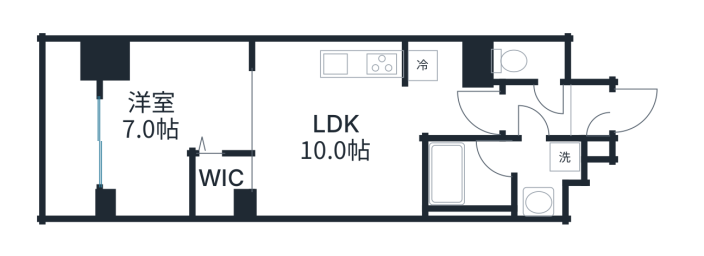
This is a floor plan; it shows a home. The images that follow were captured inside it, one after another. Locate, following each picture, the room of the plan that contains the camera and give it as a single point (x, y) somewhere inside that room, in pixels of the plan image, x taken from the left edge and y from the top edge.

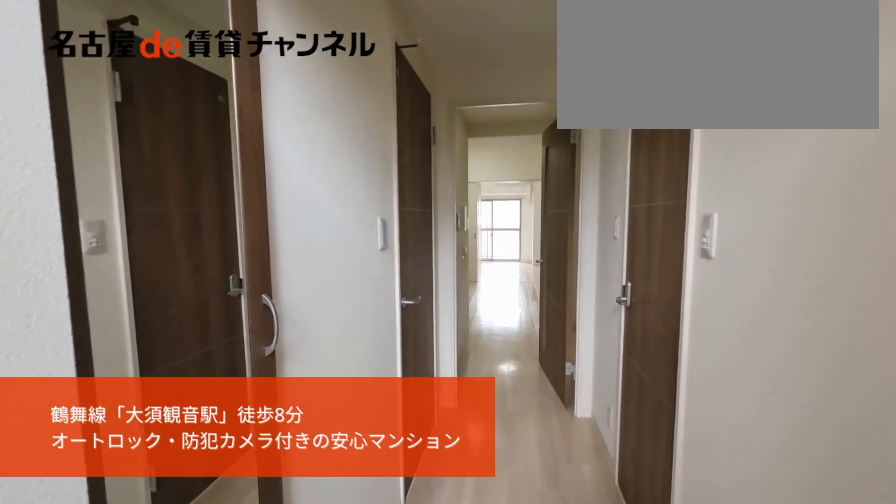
(590, 117)
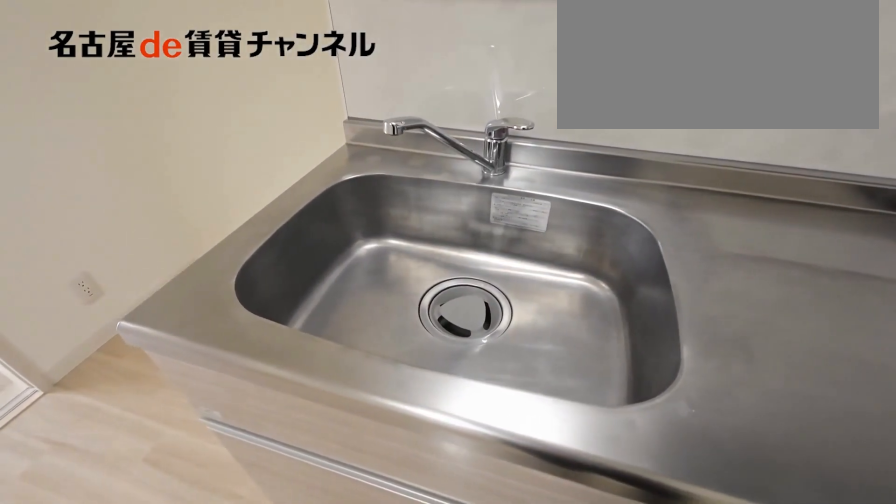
(337, 128)
